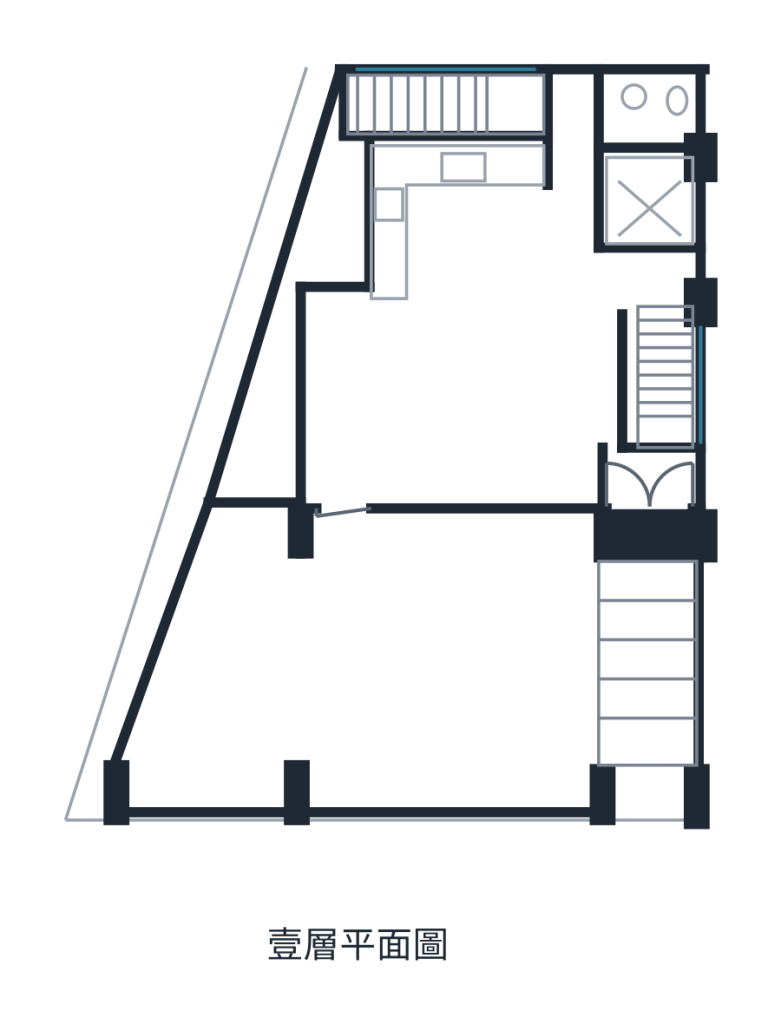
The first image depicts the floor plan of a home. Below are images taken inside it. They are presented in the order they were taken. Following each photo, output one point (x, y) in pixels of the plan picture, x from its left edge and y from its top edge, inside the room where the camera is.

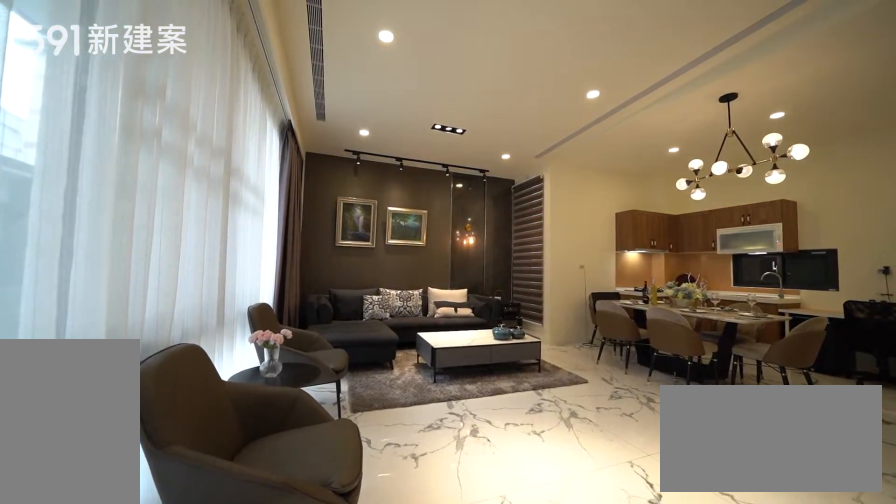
(466, 404)
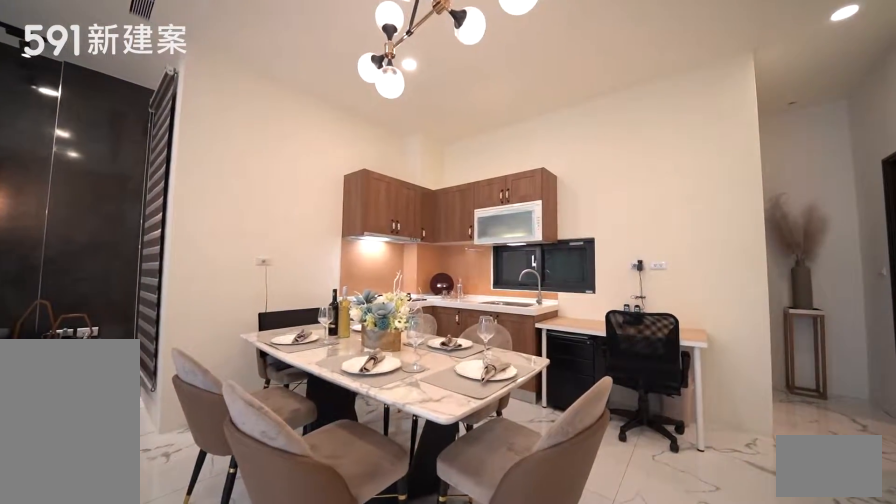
(461, 185)
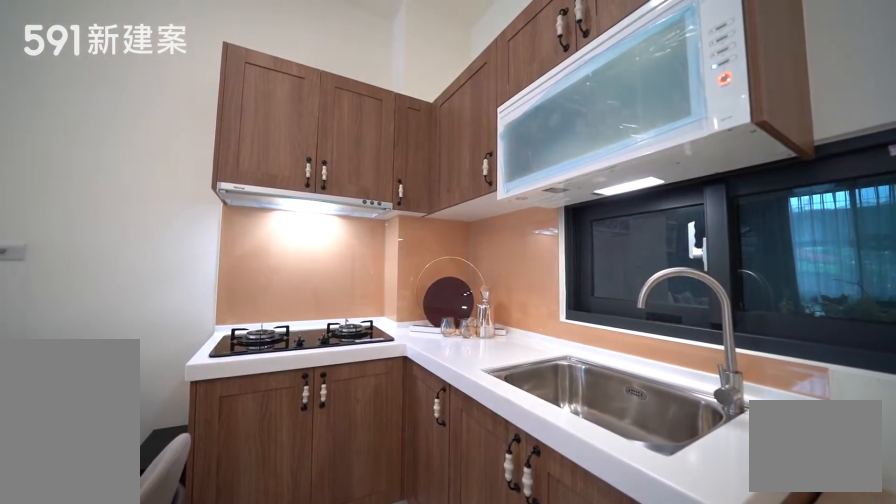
(461, 185)
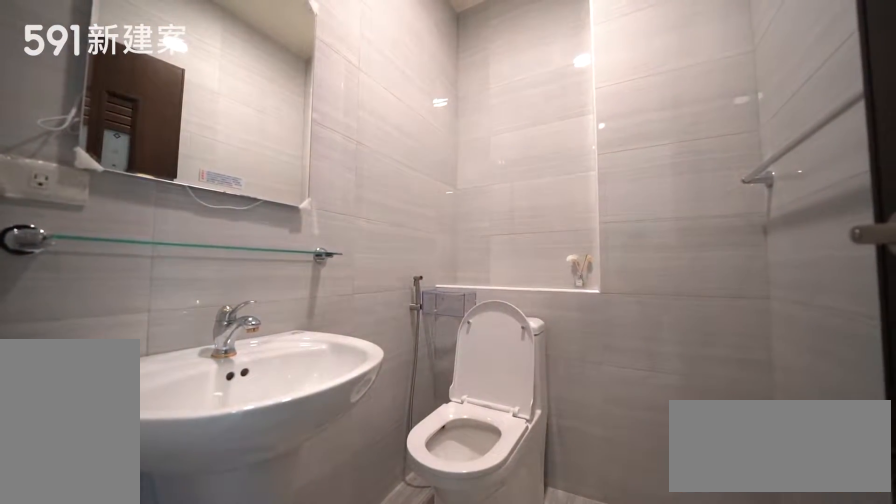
(655, 111)
